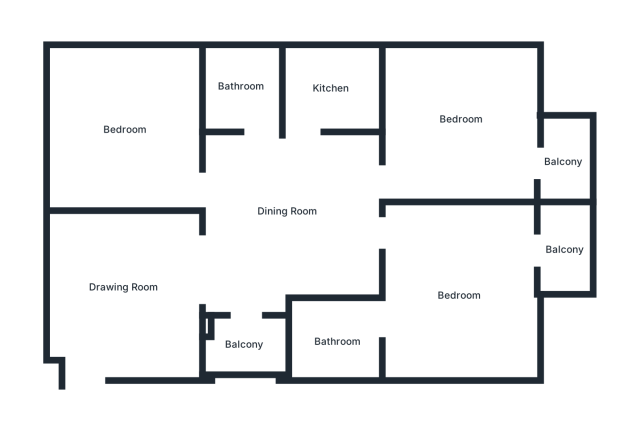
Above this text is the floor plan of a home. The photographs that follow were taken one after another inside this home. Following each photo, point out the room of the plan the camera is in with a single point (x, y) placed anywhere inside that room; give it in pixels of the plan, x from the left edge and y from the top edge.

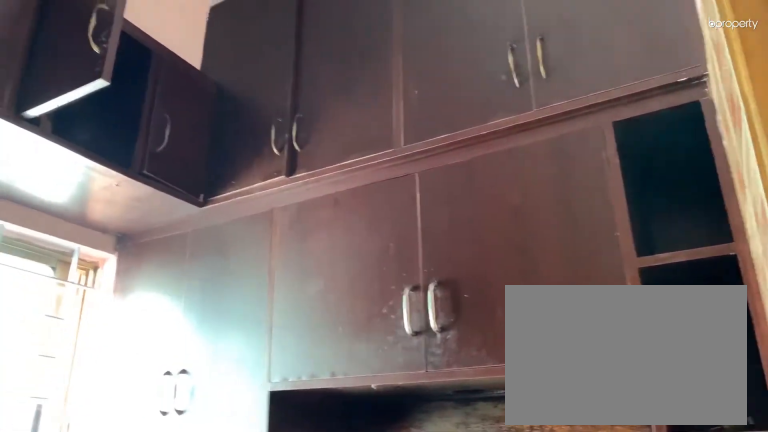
(328, 87)
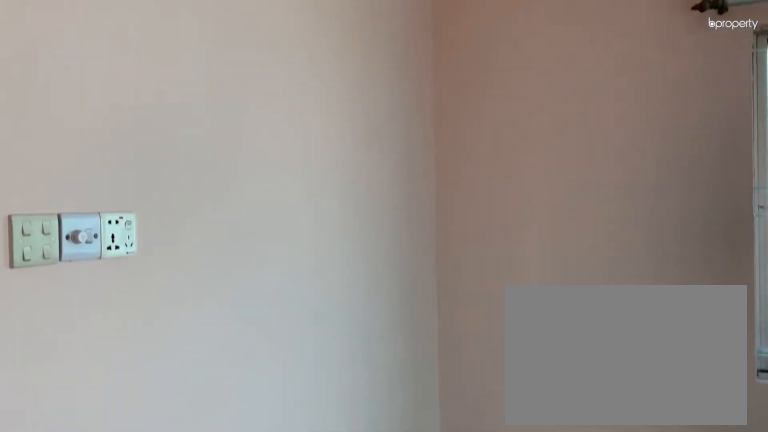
(462, 119)
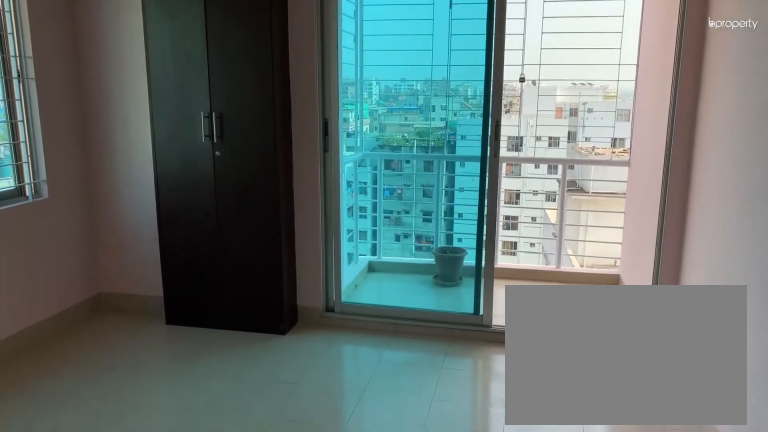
(462, 119)
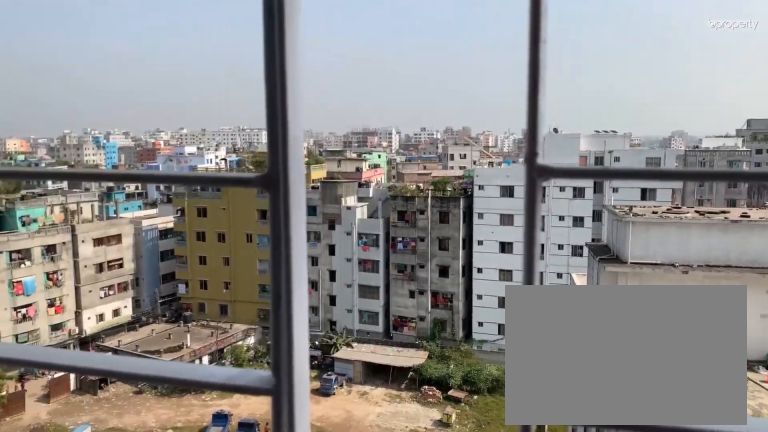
(564, 162)
